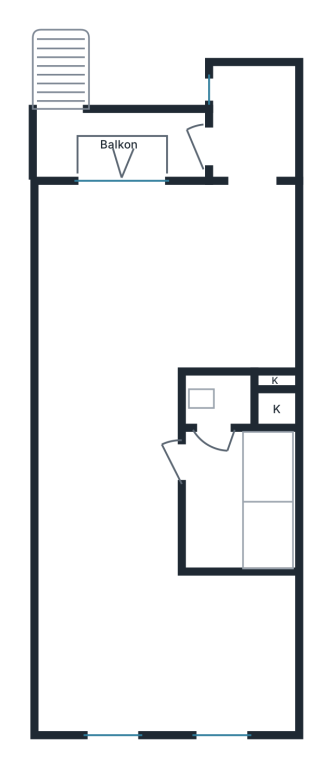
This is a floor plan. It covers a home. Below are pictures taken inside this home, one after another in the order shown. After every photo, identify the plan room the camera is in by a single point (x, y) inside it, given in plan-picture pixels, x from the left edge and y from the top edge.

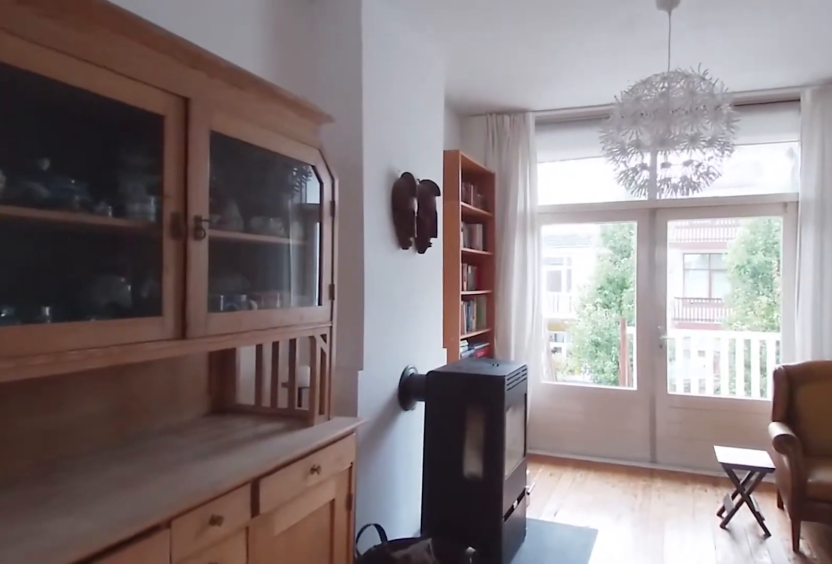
(152, 616)
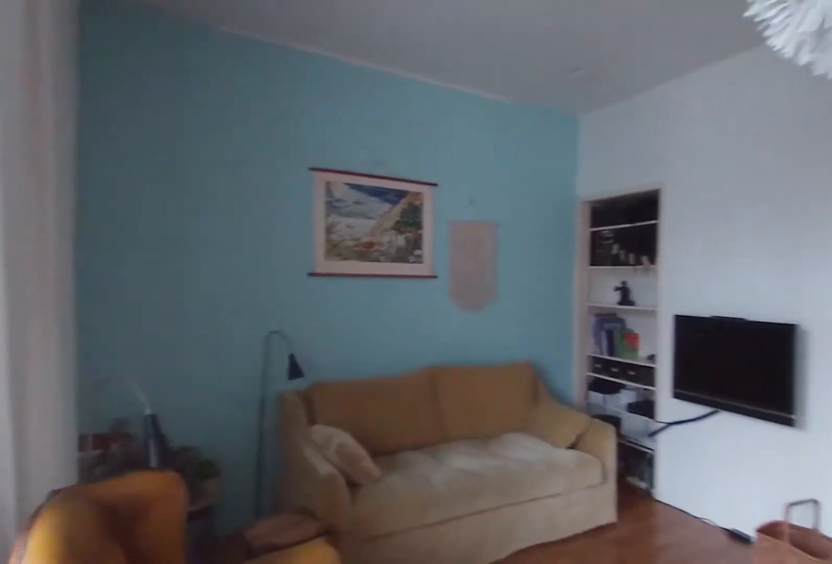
(244, 184)
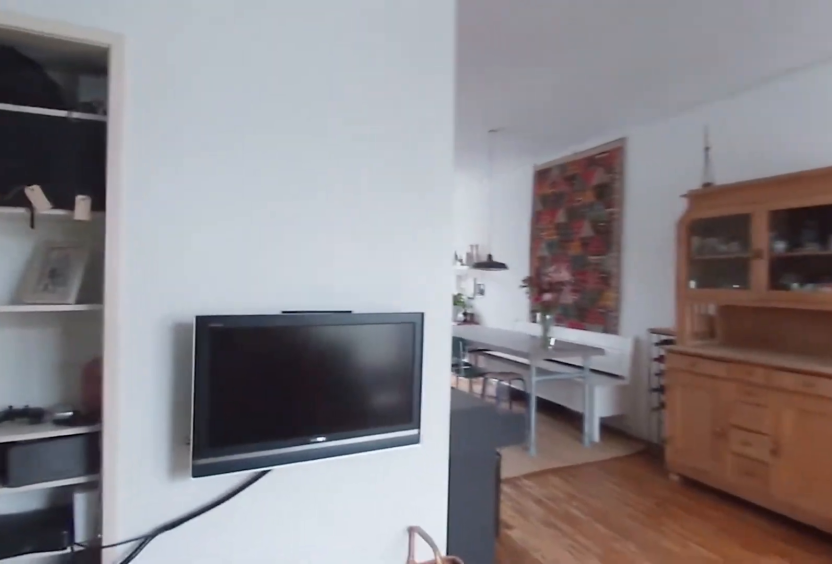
(244, 184)
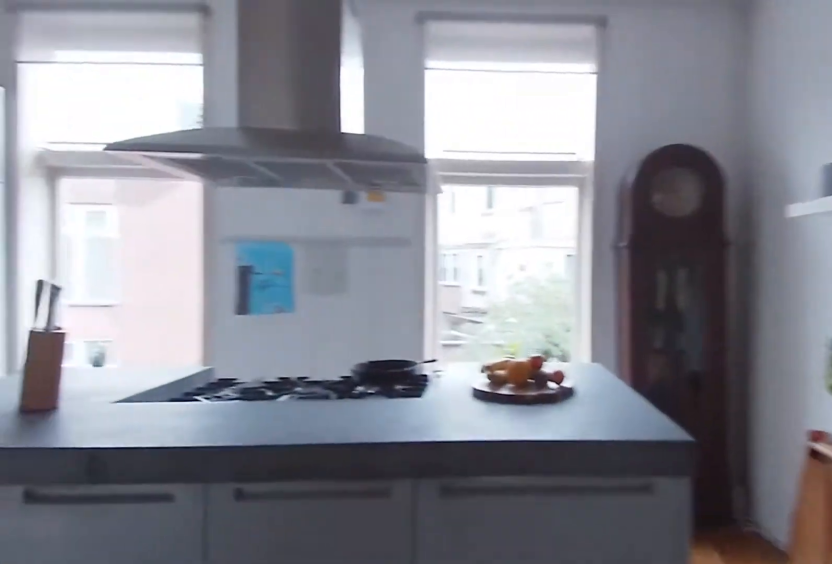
(151, 616)
